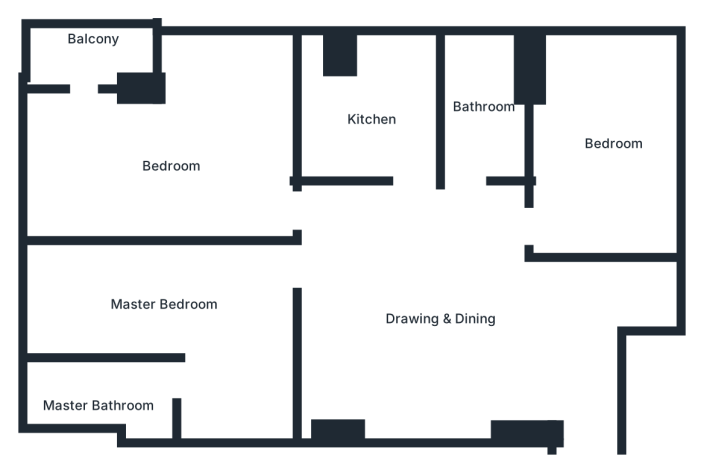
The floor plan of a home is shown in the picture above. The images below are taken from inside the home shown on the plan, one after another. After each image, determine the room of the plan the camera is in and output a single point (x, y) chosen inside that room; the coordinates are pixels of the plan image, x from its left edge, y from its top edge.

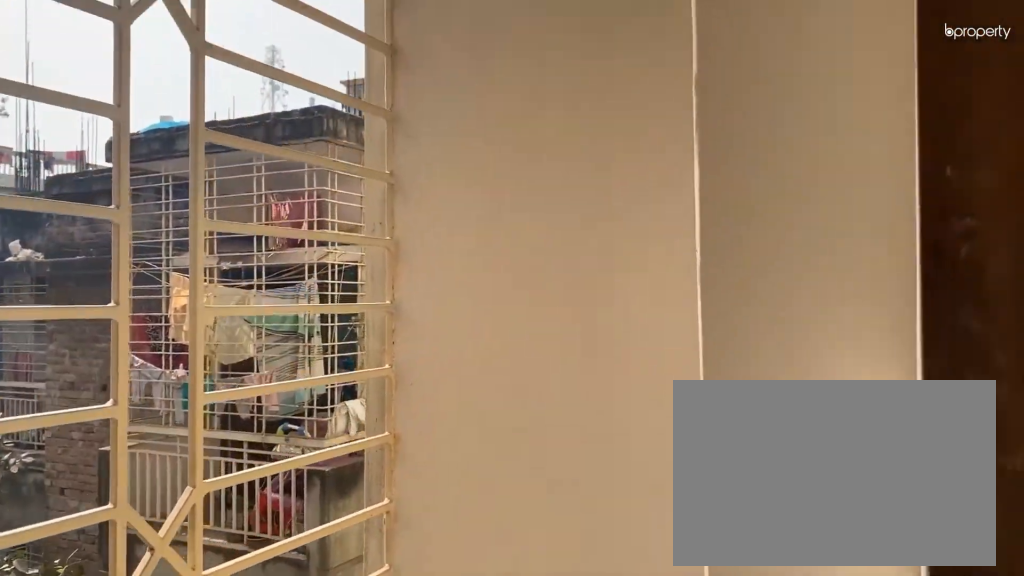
(89, 53)
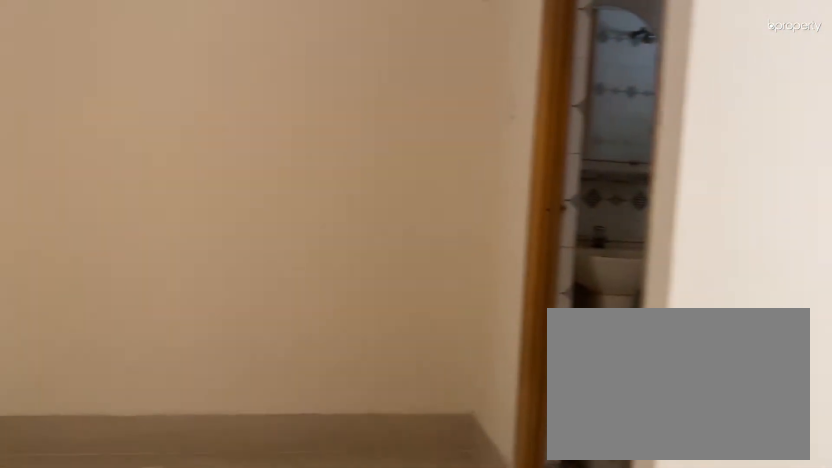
(216, 324)
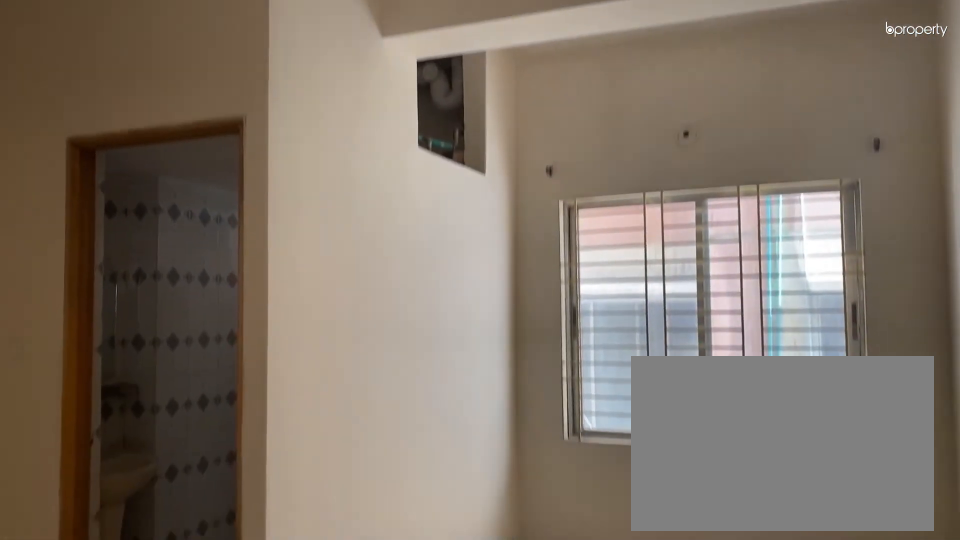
(216, 324)
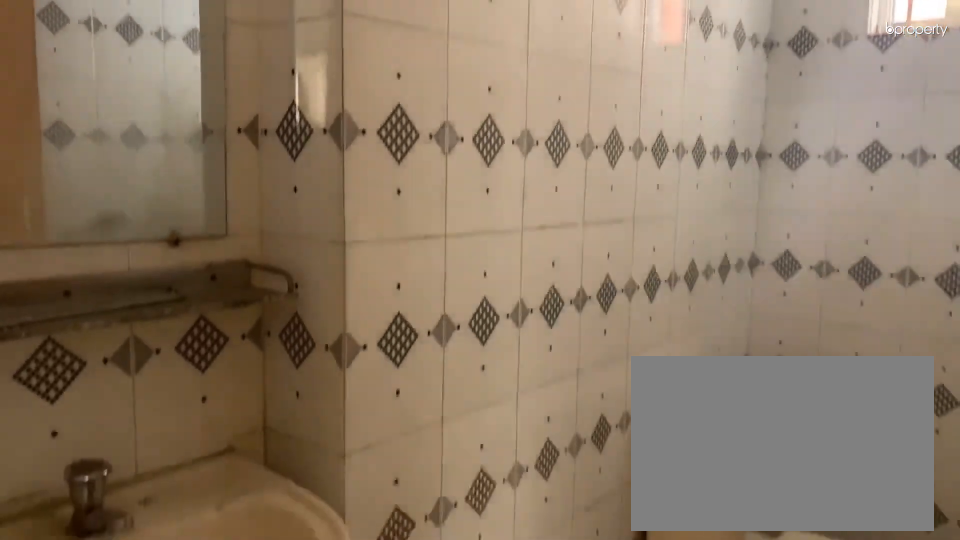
(107, 387)
